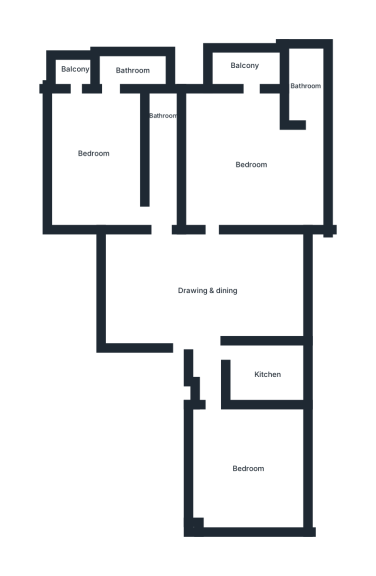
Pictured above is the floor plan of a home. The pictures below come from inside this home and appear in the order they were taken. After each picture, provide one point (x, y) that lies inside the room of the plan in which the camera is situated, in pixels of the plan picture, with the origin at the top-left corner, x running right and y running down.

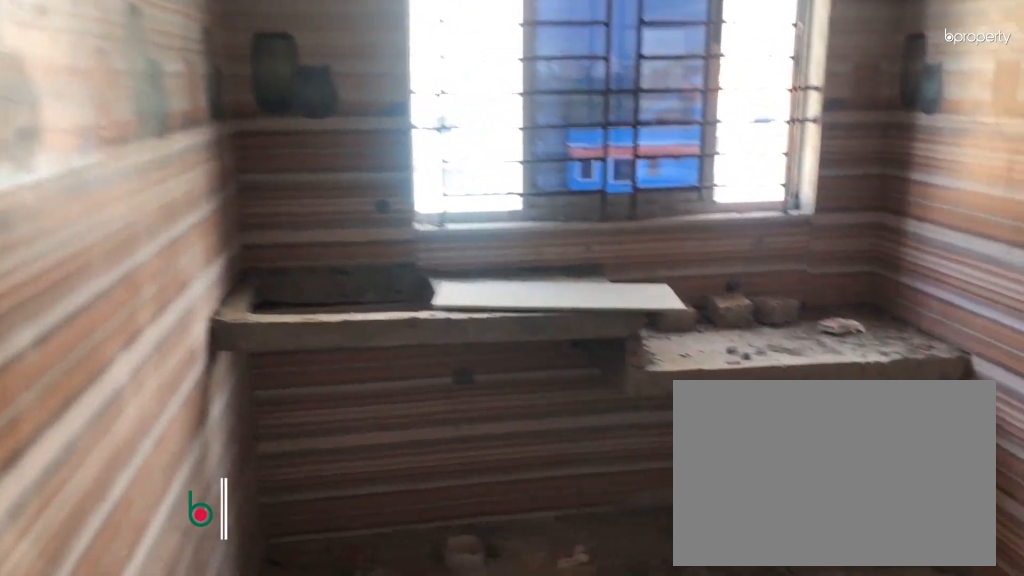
(269, 377)
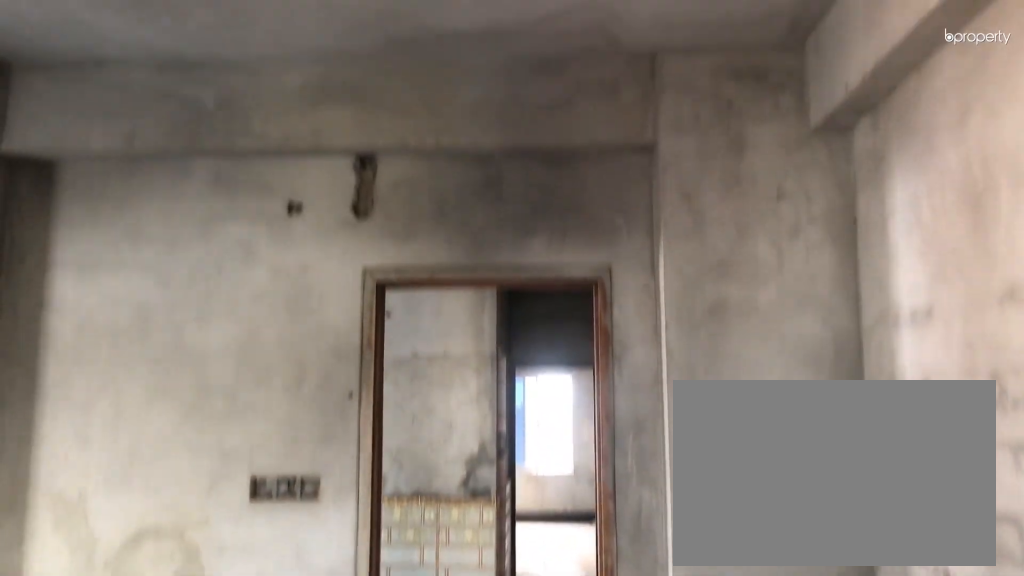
(253, 161)
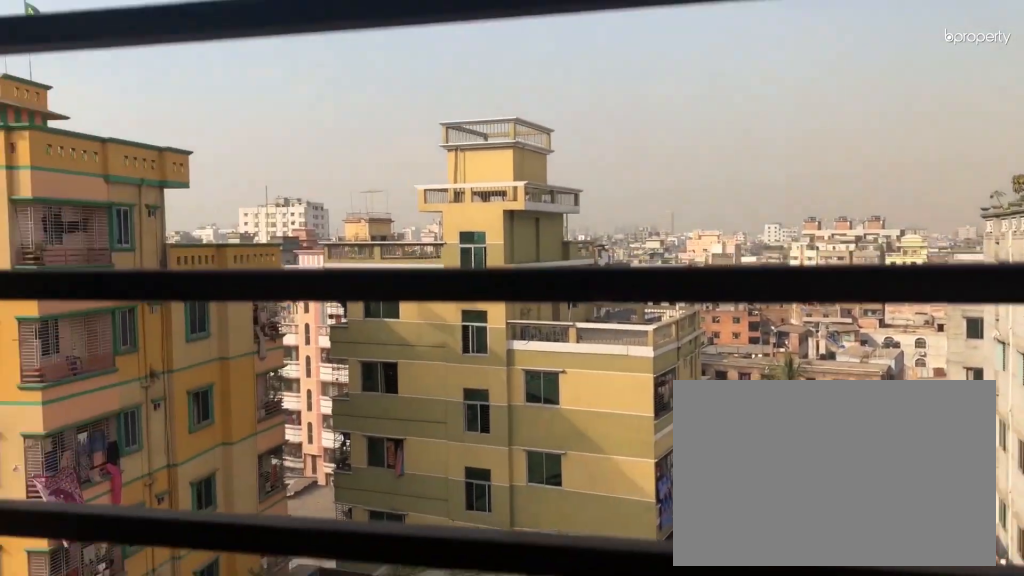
(243, 66)
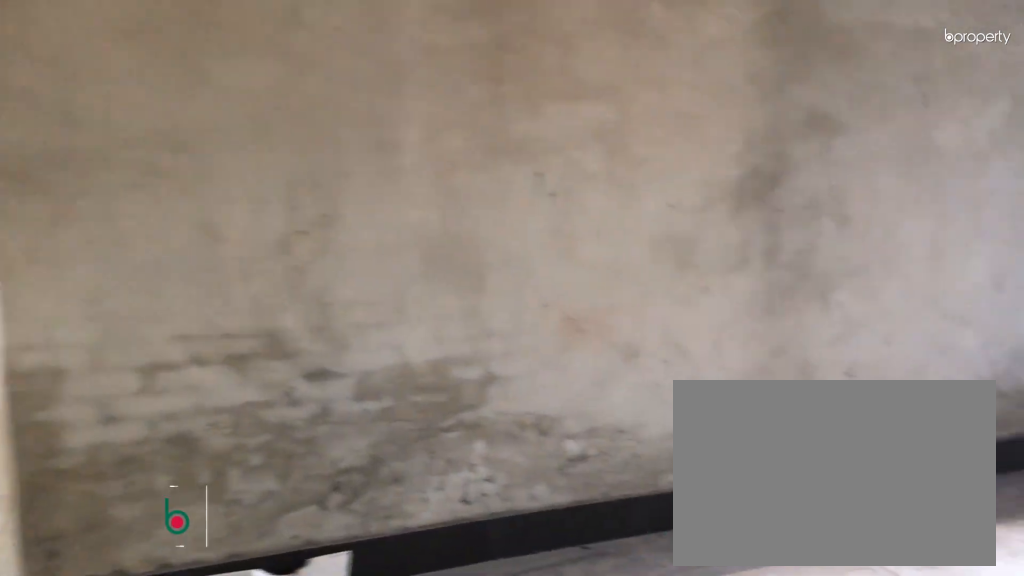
(94, 152)
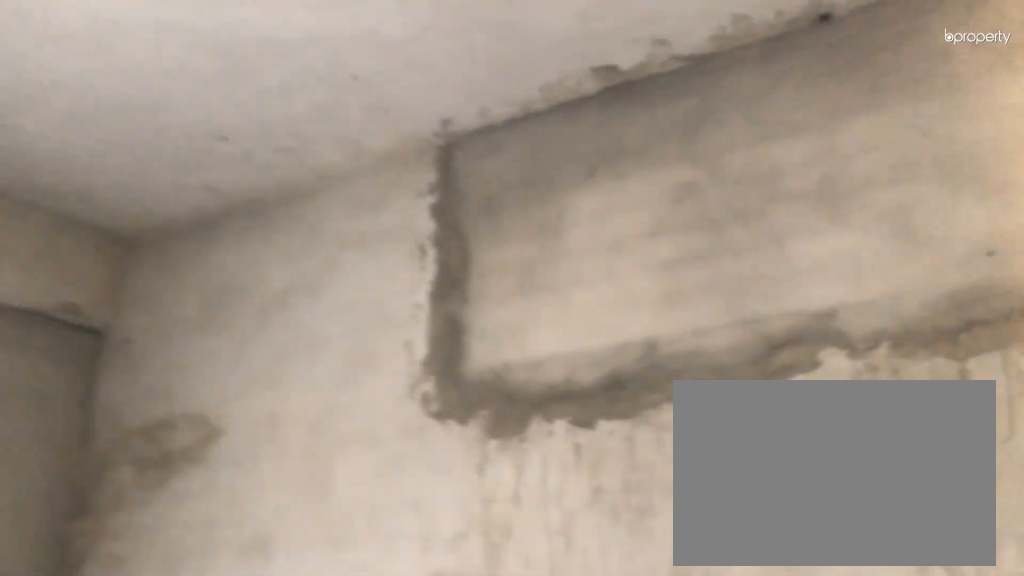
(94, 152)
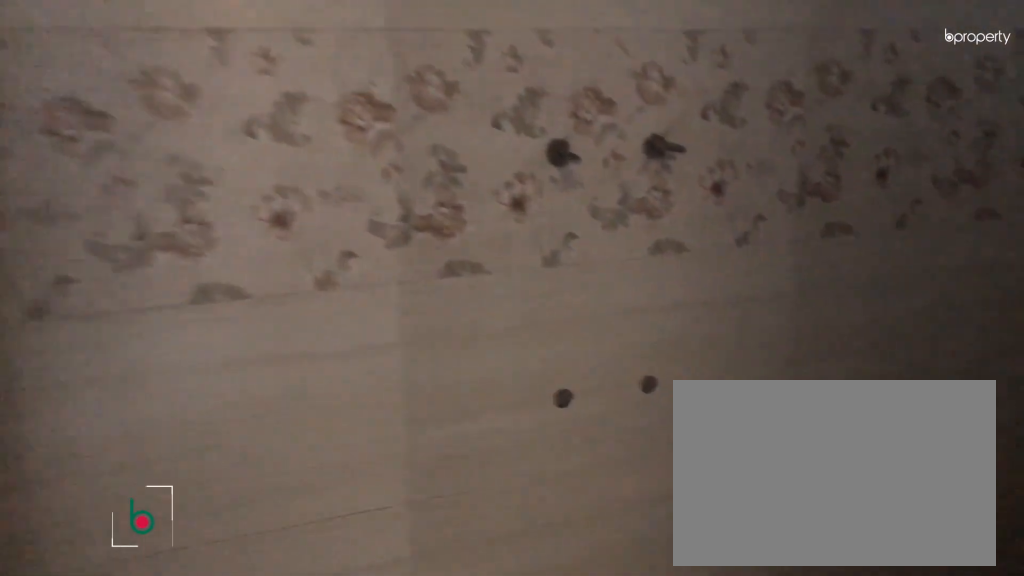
(135, 68)
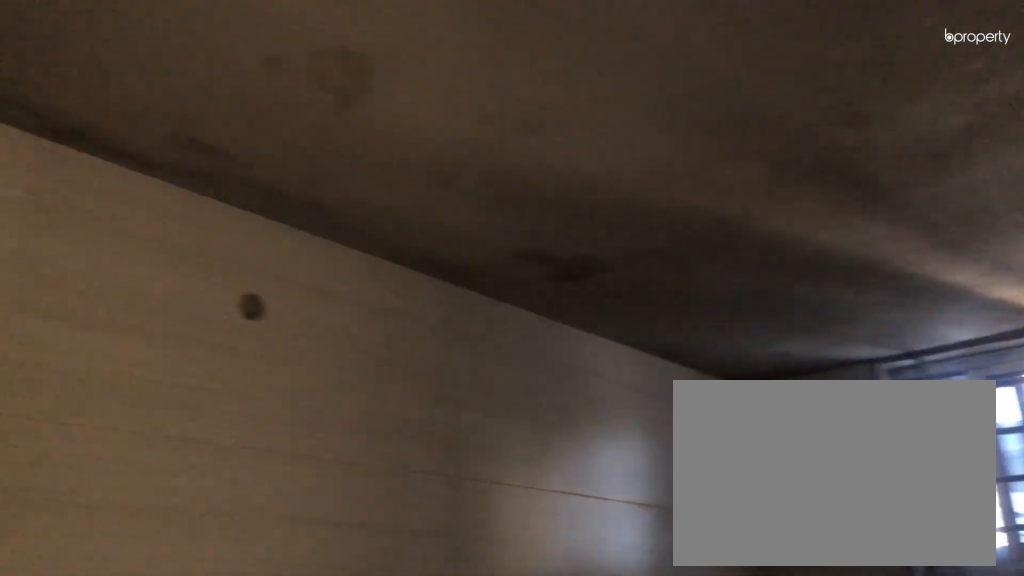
(135, 68)
